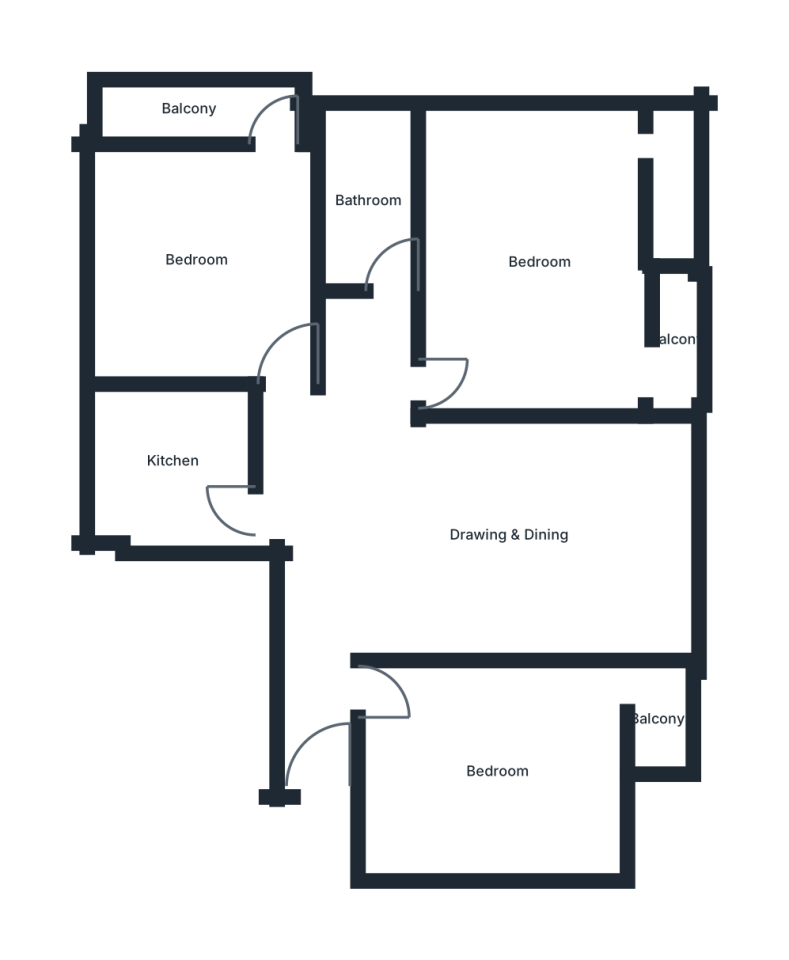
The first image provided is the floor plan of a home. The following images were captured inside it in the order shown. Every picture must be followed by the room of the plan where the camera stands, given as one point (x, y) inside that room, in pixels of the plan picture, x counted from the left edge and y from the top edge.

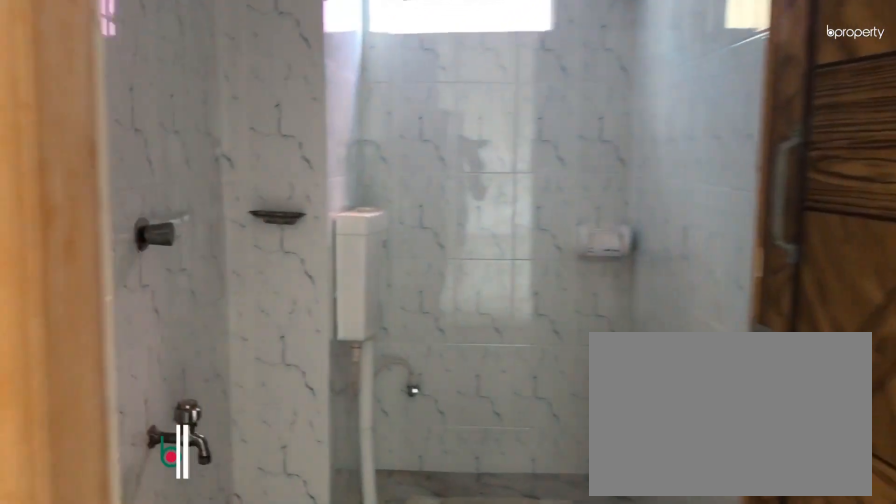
(387, 314)
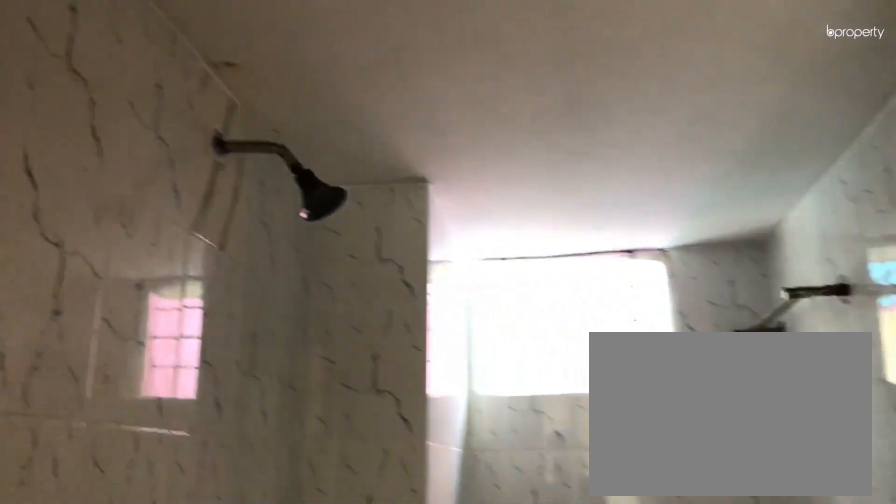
(366, 200)
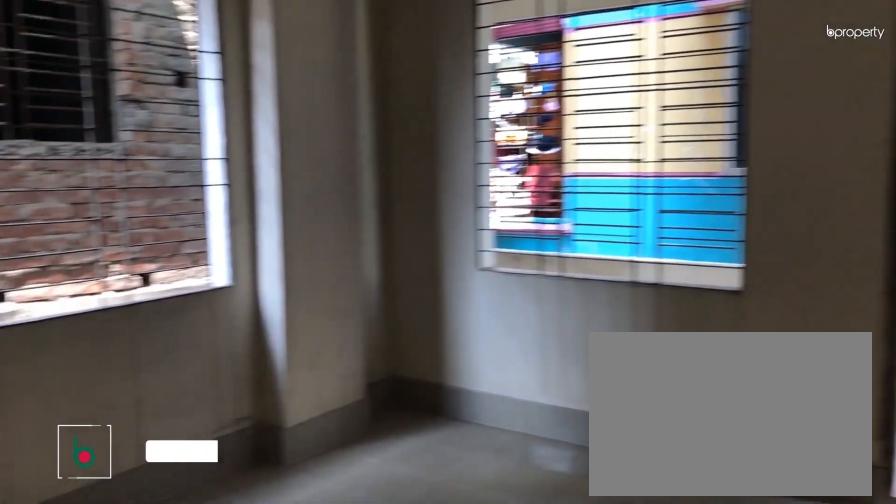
(196, 260)
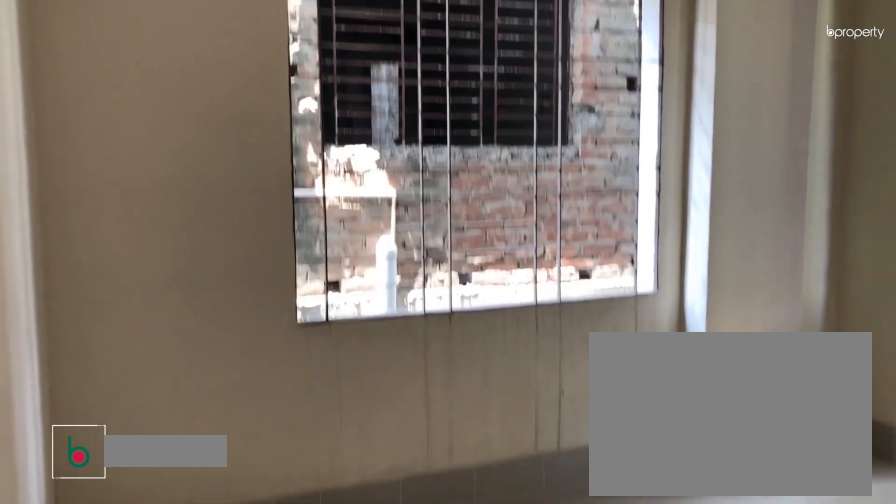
(196, 260)
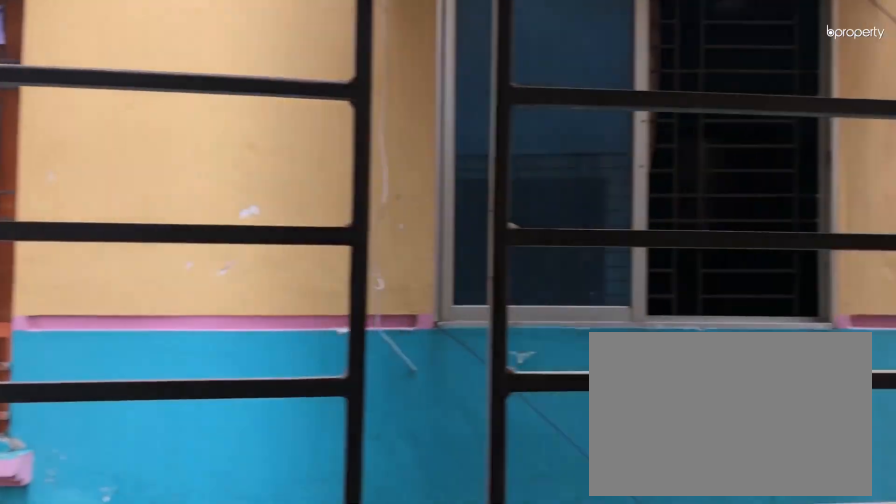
(189, 109)
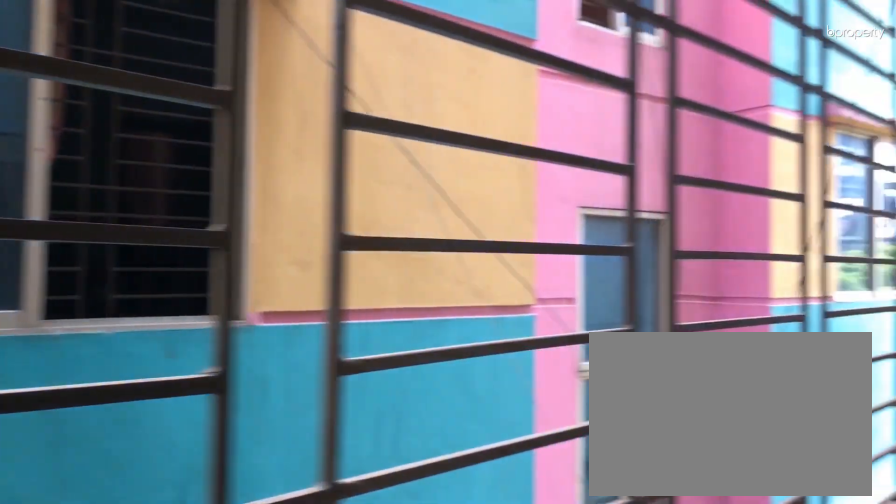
(189, 109)
